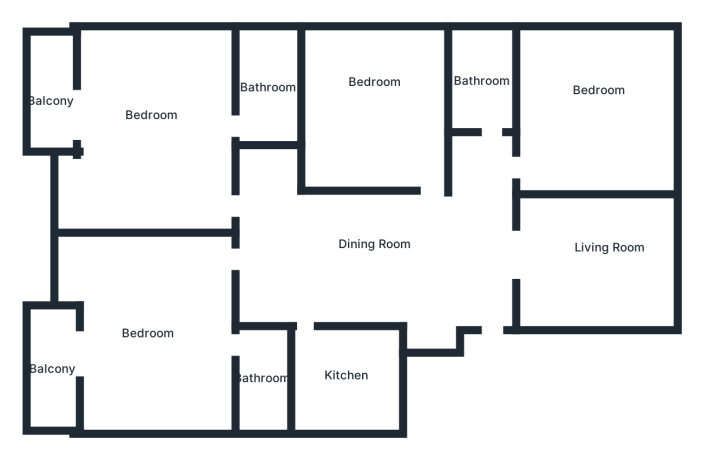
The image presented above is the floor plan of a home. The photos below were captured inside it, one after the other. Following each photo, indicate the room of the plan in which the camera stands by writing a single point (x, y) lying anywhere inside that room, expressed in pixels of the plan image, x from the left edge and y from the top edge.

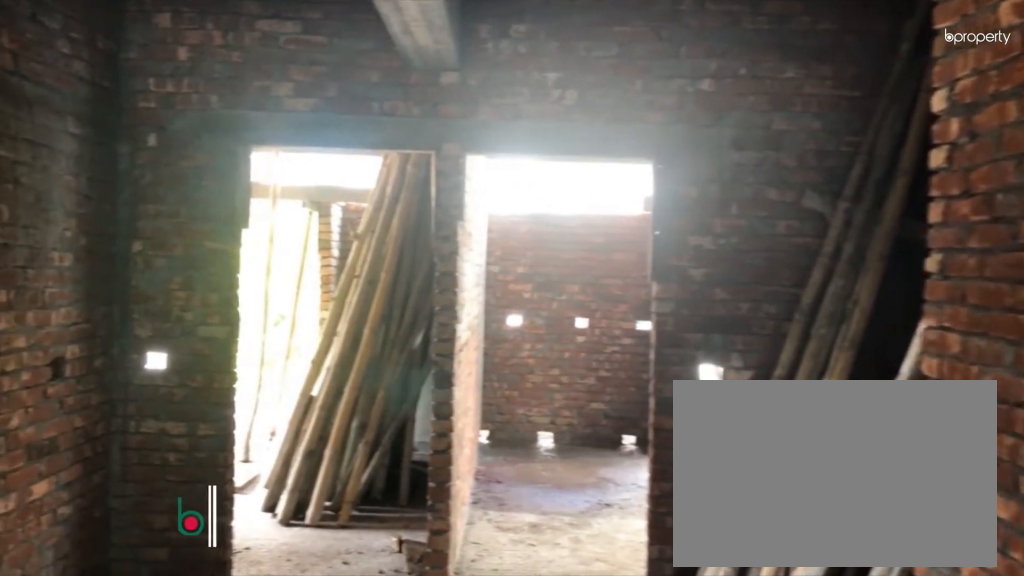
(356, 241)
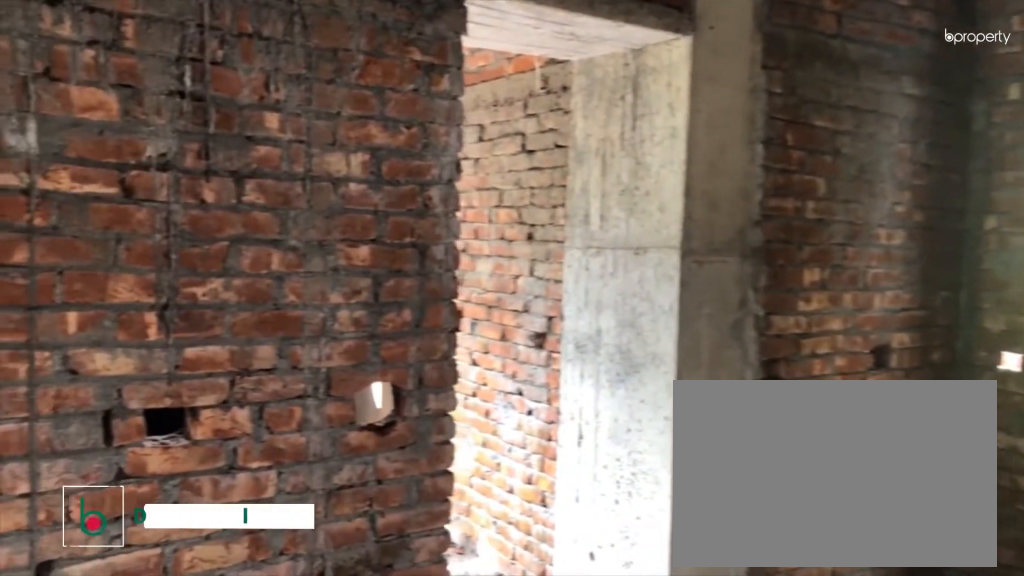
(356, 241)
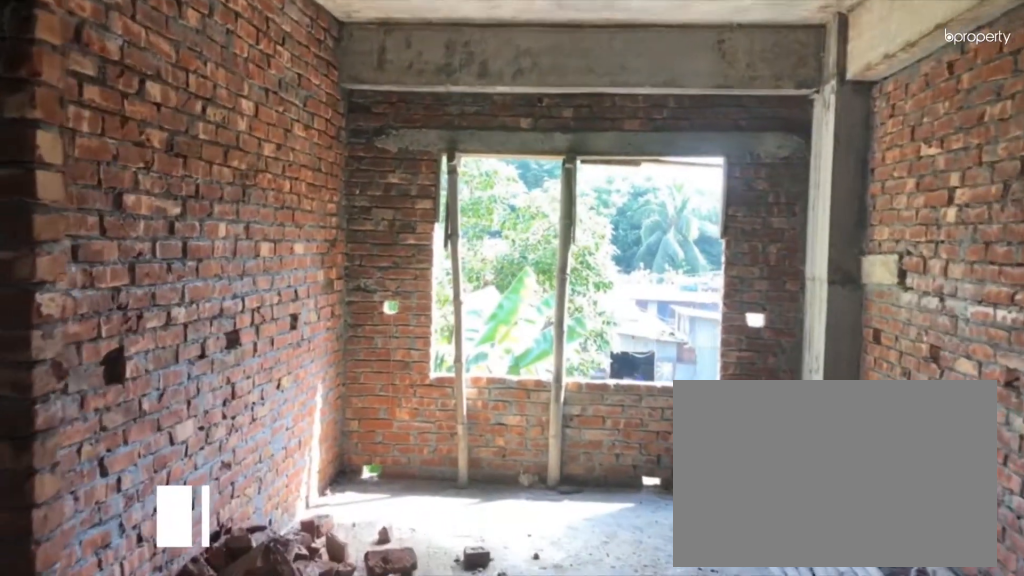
(542, 249)
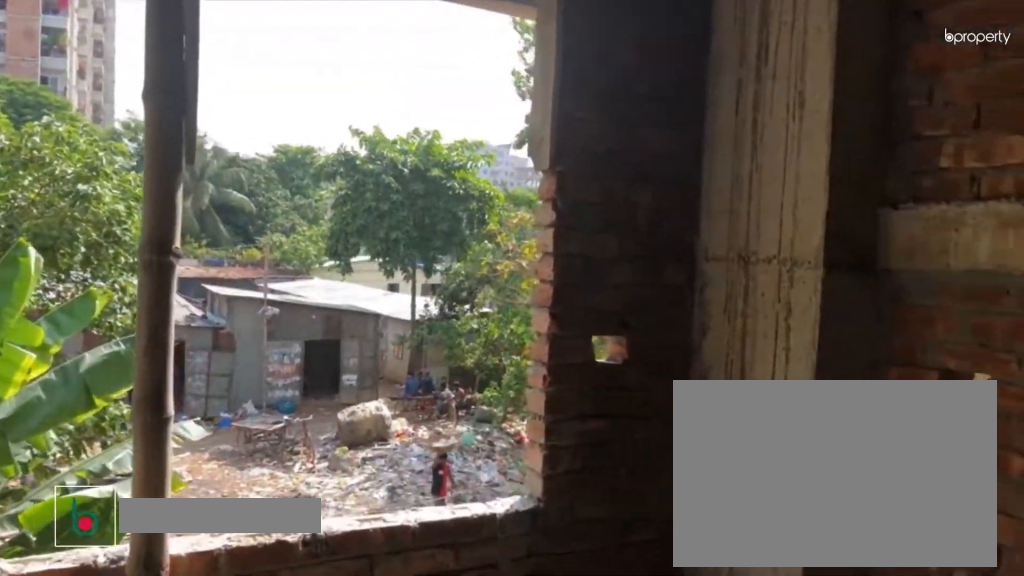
(594, 240)
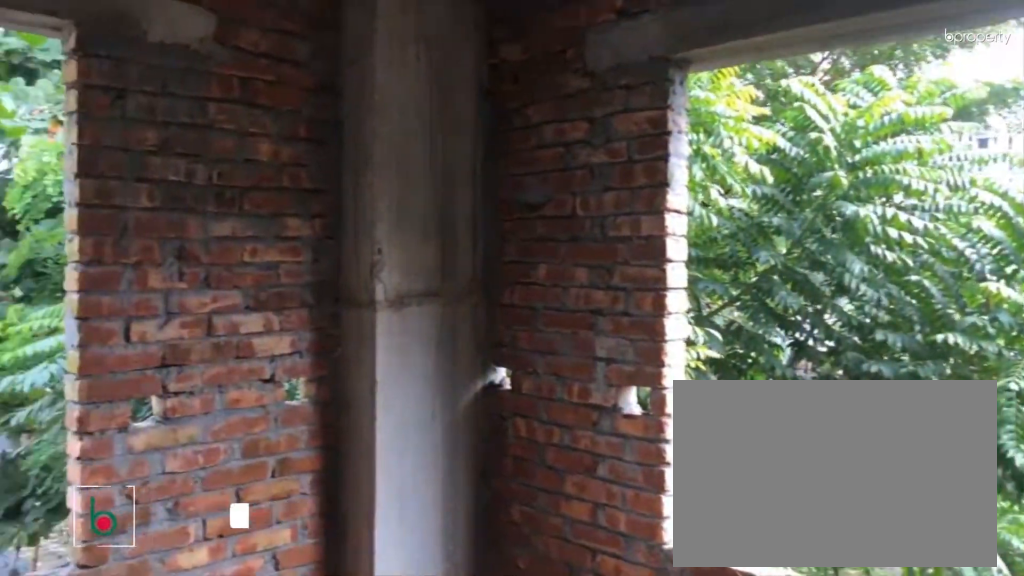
(605, 108)
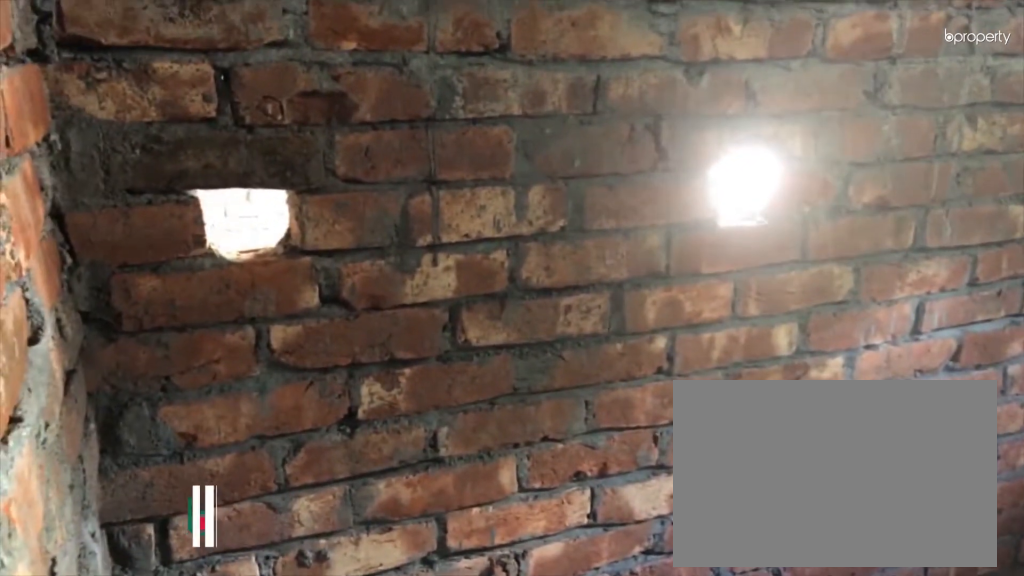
(480, 67)
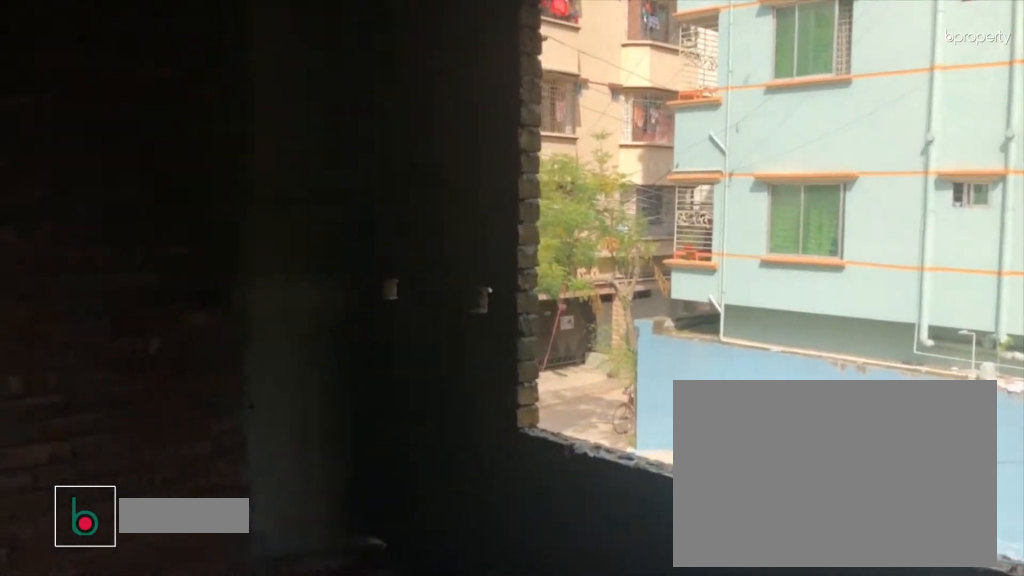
(377, 88)
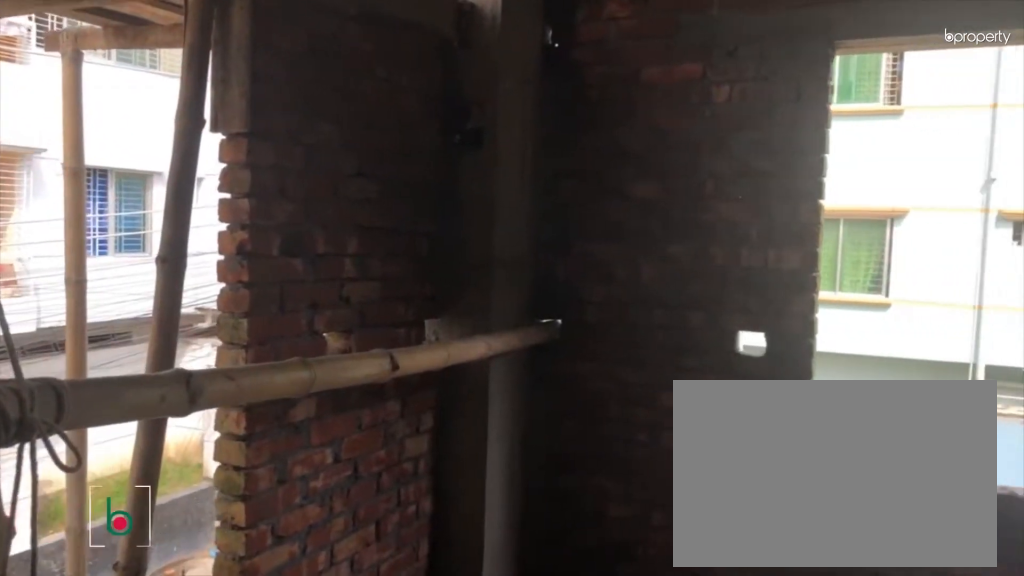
(157, 114)
